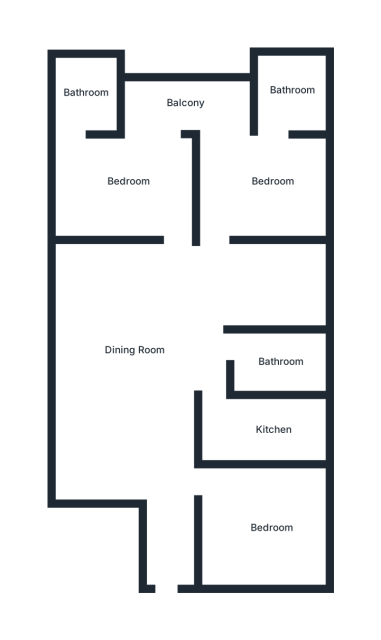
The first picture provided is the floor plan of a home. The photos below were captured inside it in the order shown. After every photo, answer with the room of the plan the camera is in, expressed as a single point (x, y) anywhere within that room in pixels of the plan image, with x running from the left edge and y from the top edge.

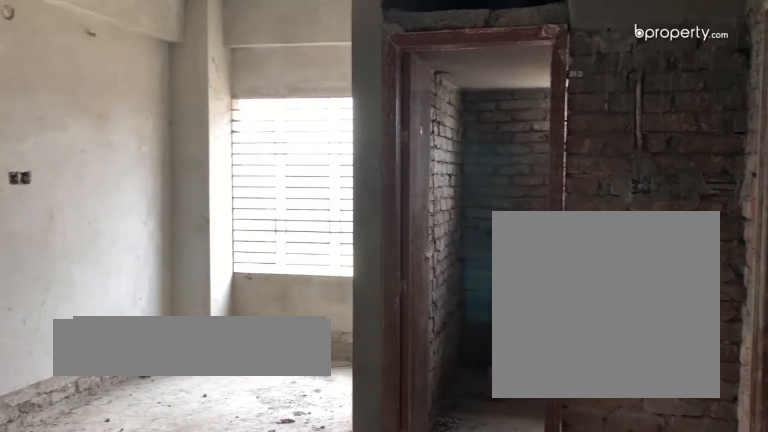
(136, 351)
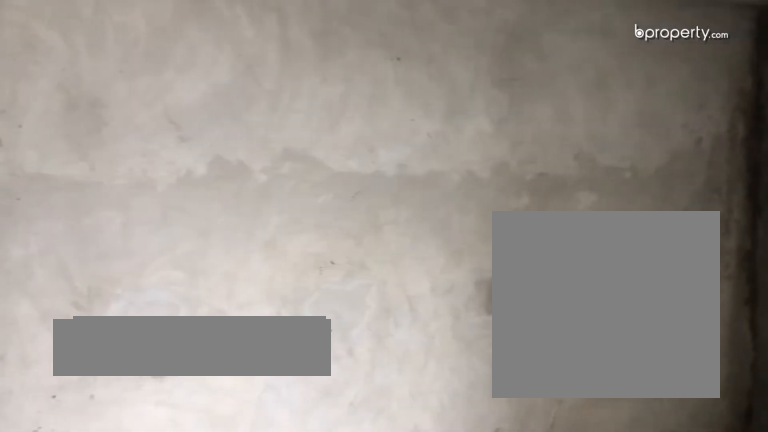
(129, 182)
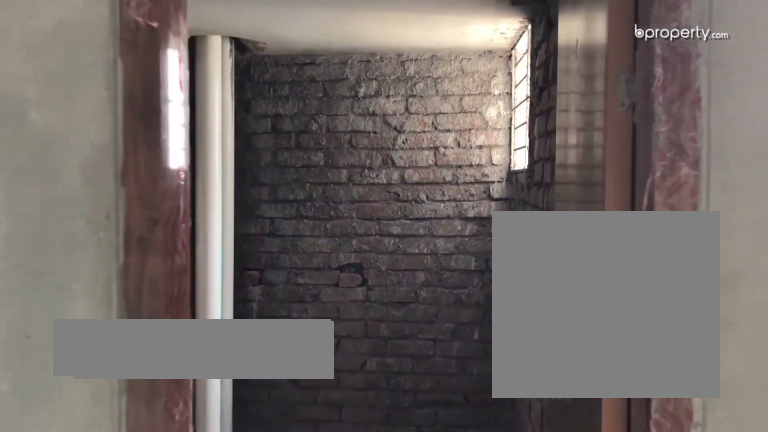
(90, 93)
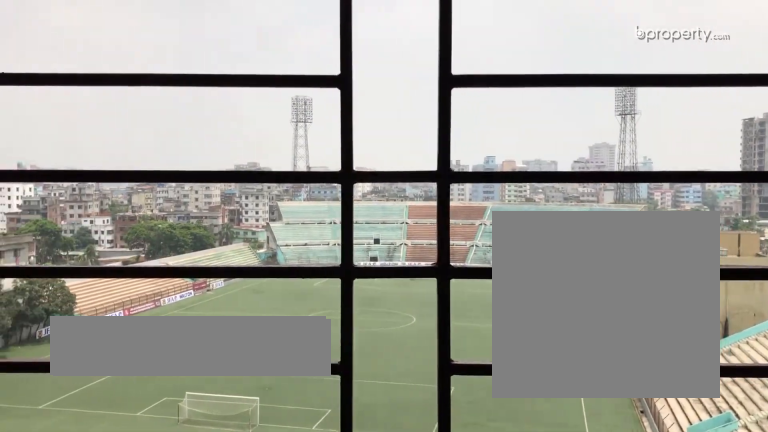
(225, 109)
